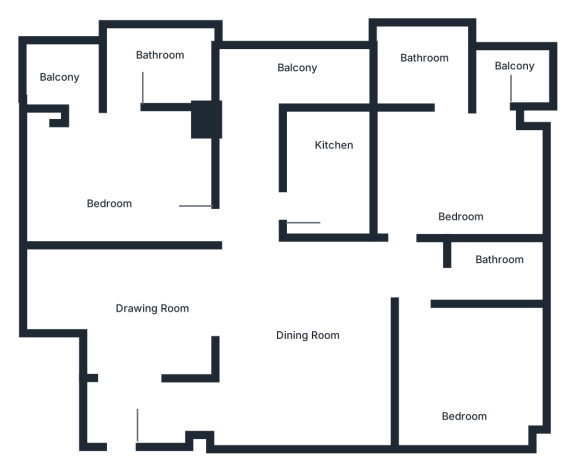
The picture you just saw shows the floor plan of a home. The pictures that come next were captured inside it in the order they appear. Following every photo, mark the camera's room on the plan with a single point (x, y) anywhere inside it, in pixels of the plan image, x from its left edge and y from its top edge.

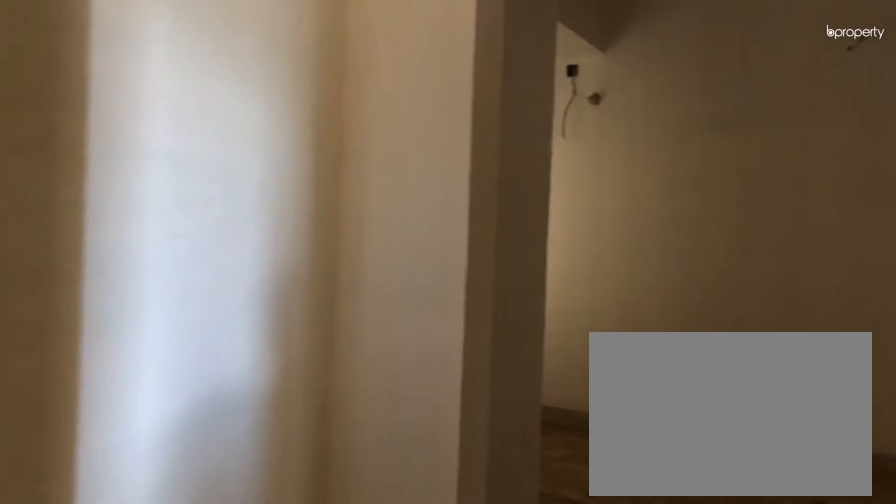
(116, 408)
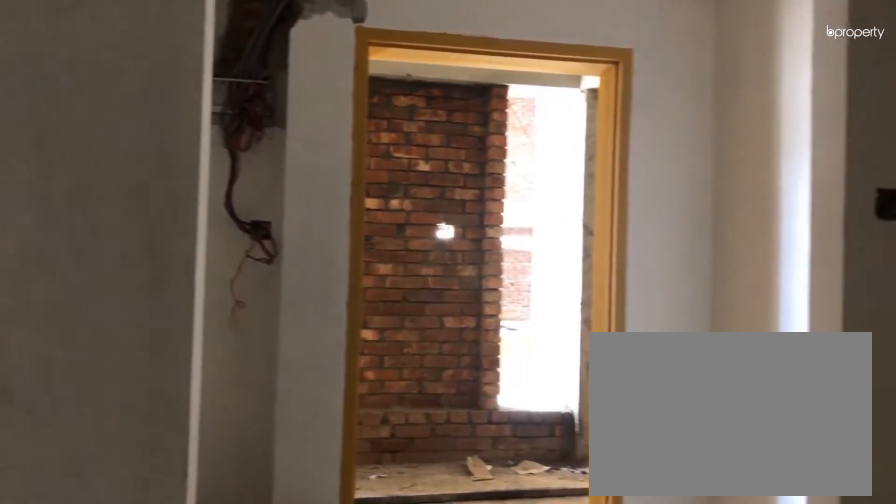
(164, 304)
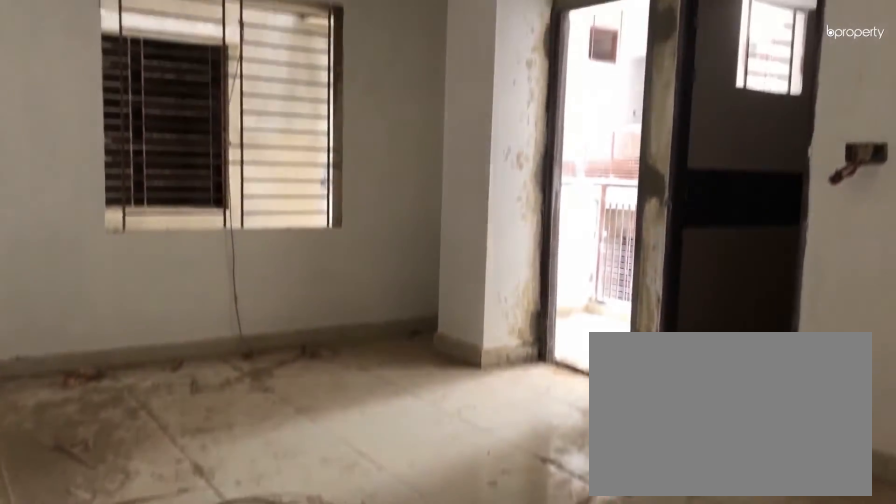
(108, 177)
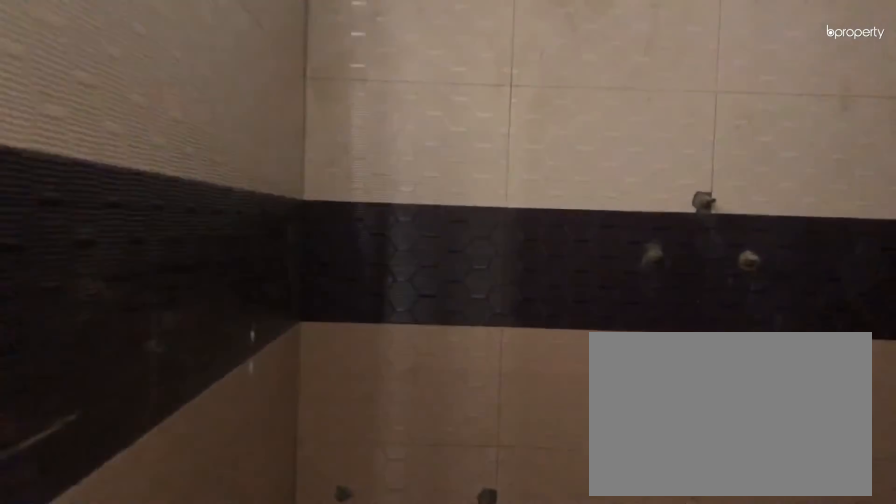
(166, 62)
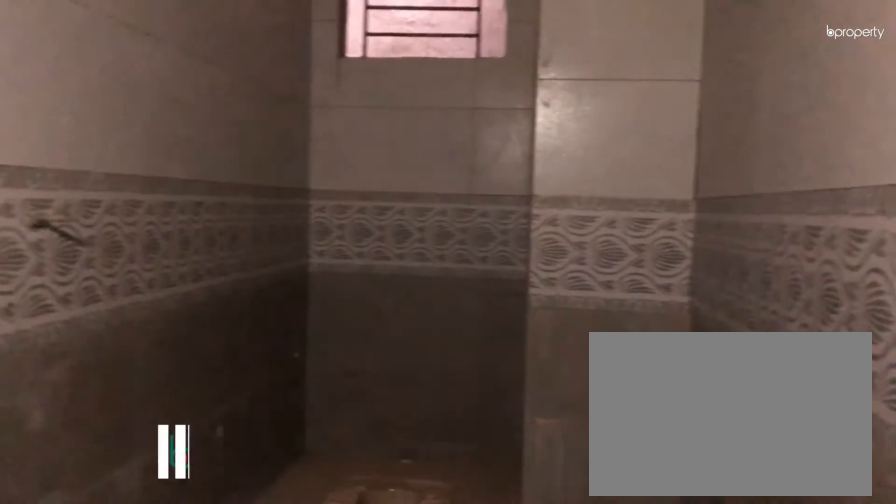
(490, 265)
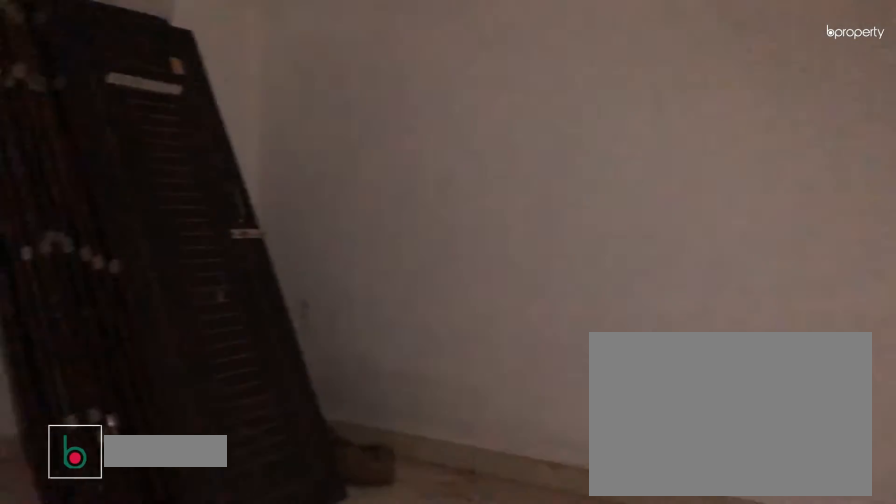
(465, 379)
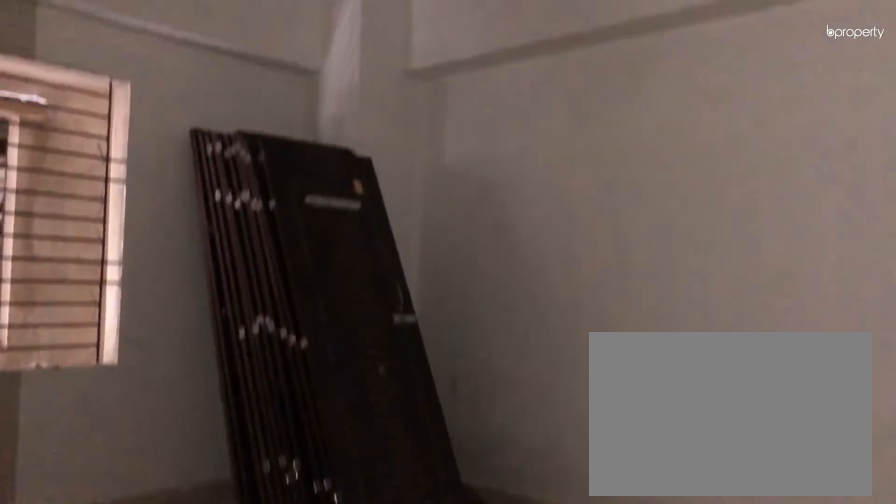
(465, 379)
